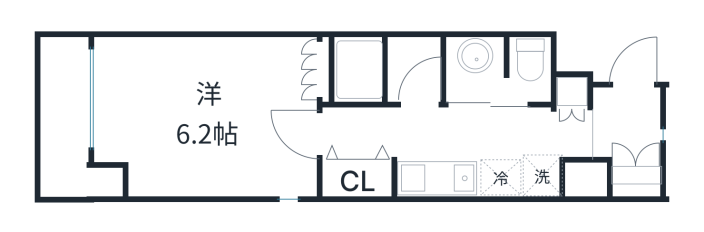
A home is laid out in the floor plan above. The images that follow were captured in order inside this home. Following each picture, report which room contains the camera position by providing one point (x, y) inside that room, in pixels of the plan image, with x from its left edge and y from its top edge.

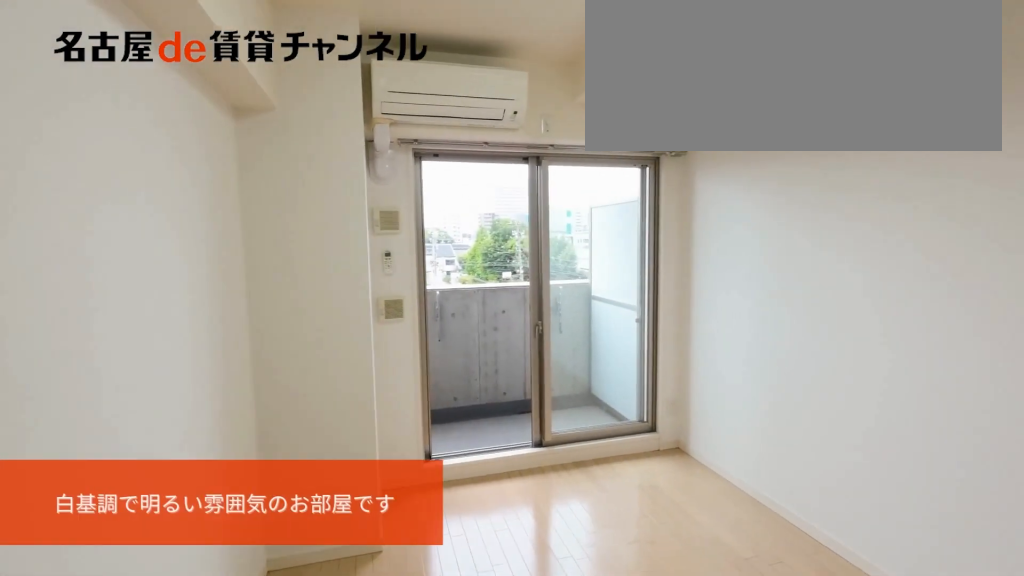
(205, 115)
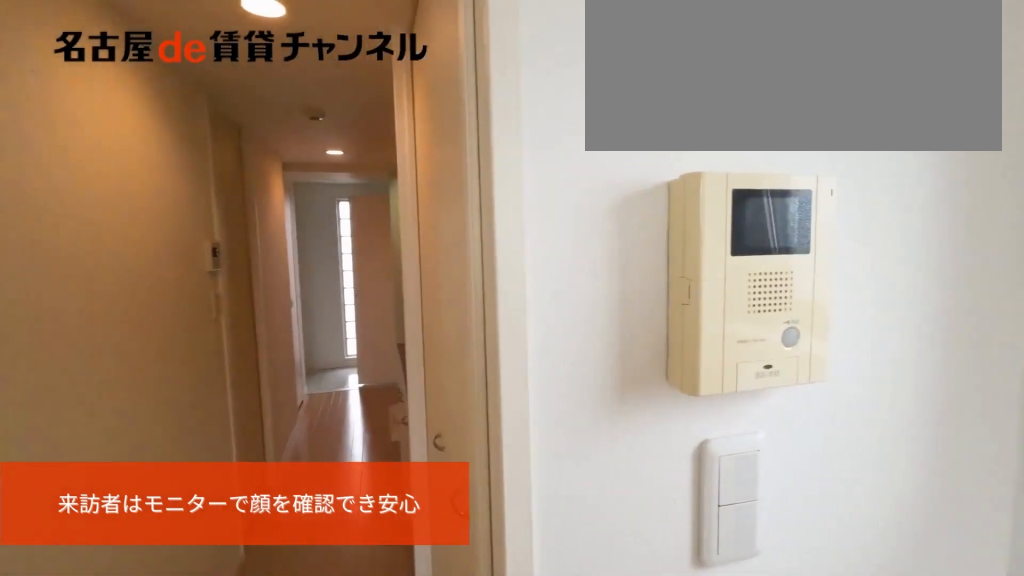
(205, 115)
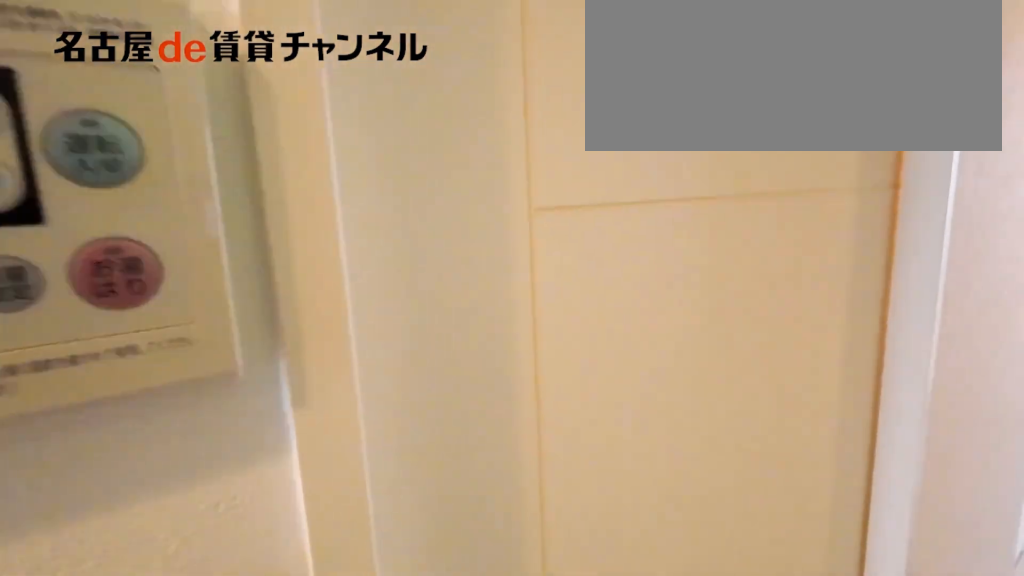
(455, 178)
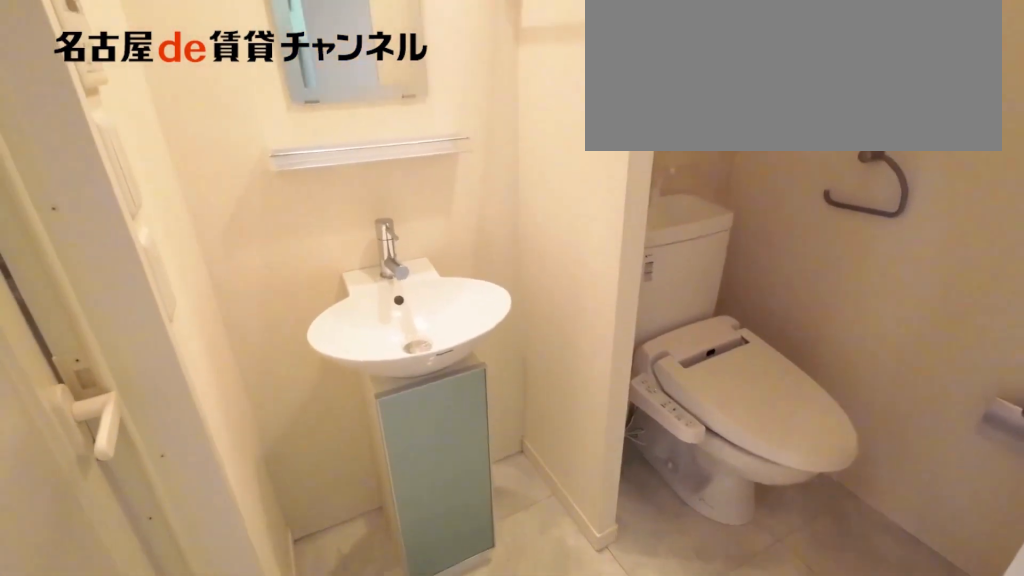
(498, 71)
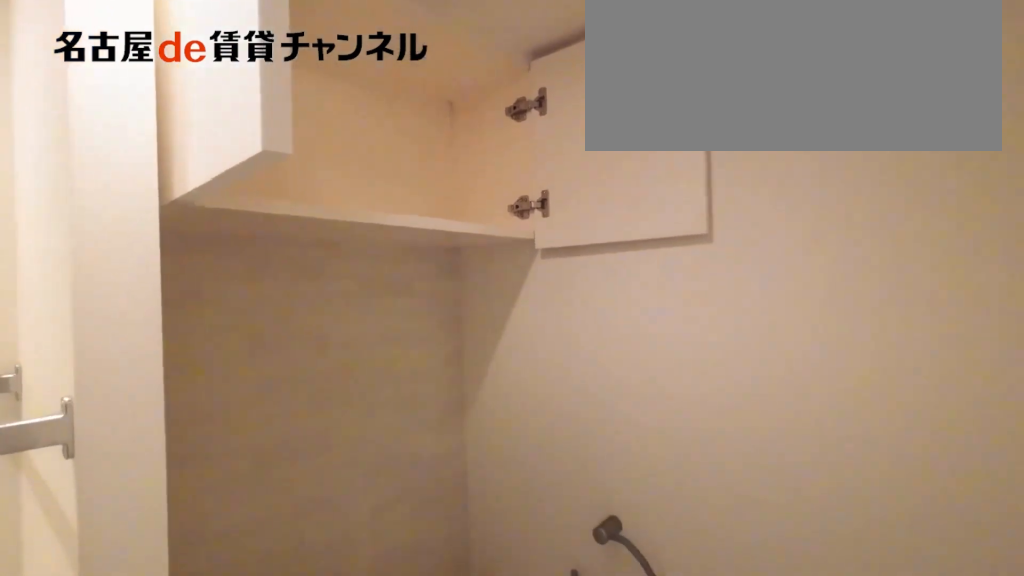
(498, 71)
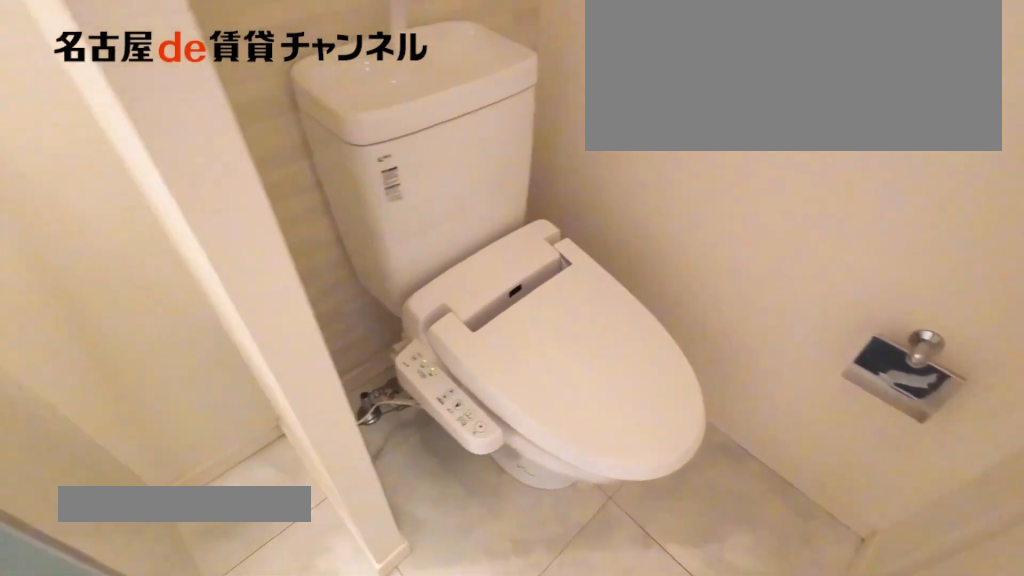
(498, 71)
